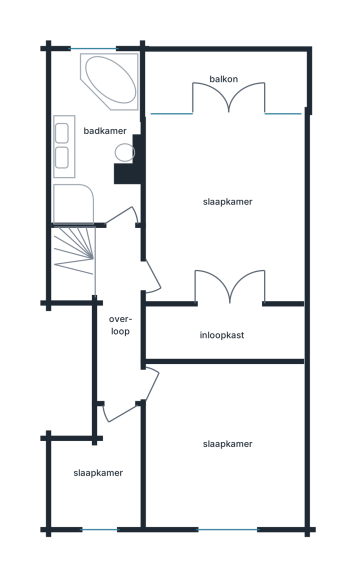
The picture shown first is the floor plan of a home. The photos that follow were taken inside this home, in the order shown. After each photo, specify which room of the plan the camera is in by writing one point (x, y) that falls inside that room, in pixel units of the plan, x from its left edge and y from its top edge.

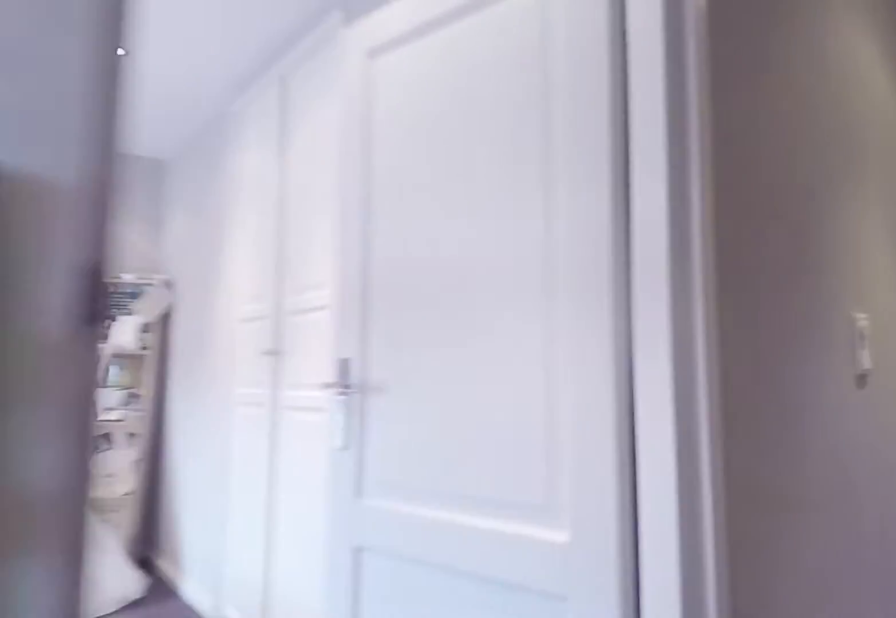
(119, 312)
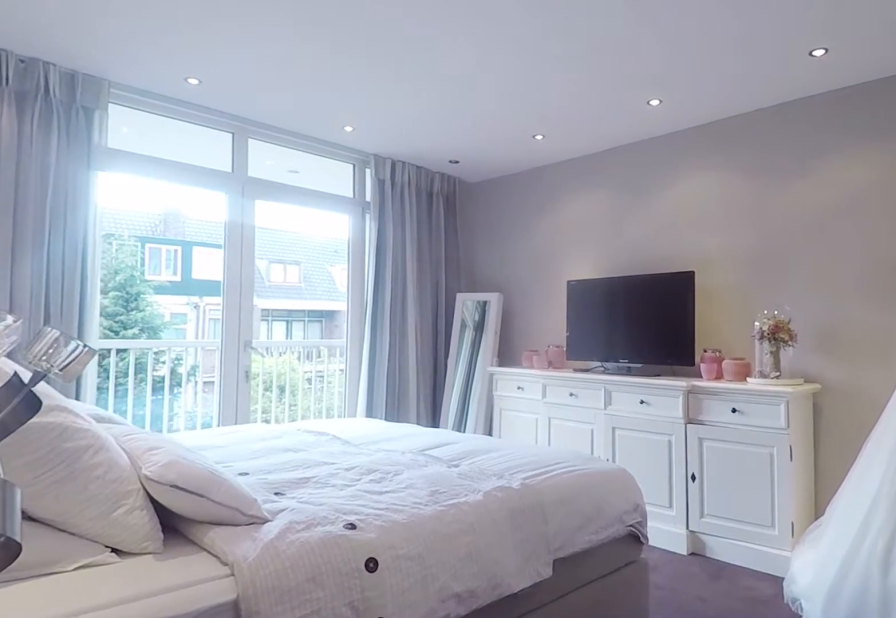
(224, 245)
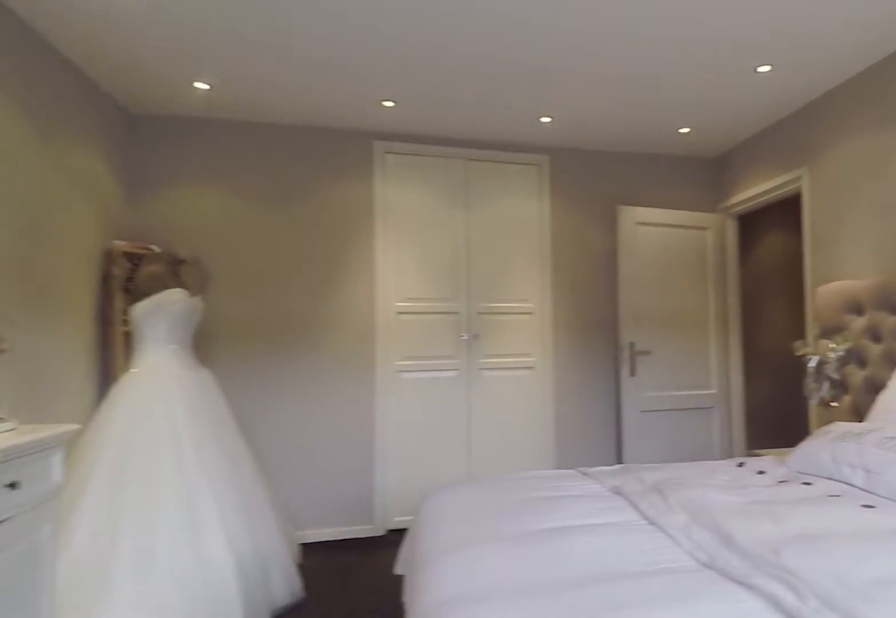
(224, 245)
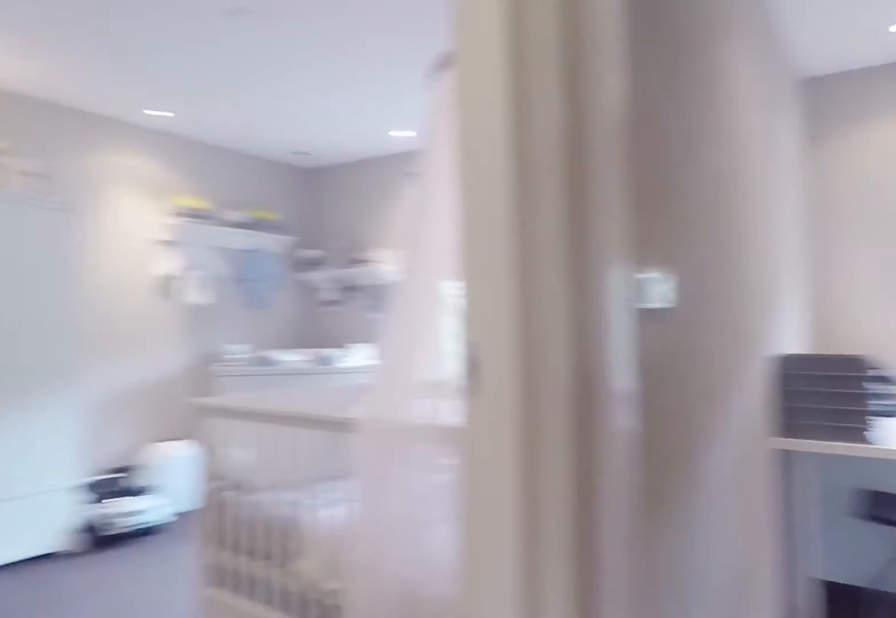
(119, 312)
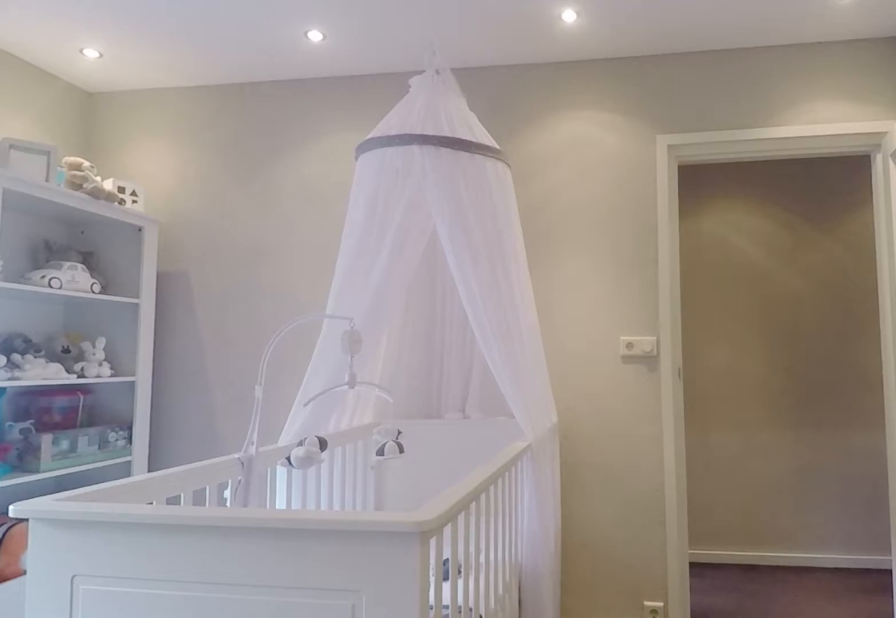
(179, 469)
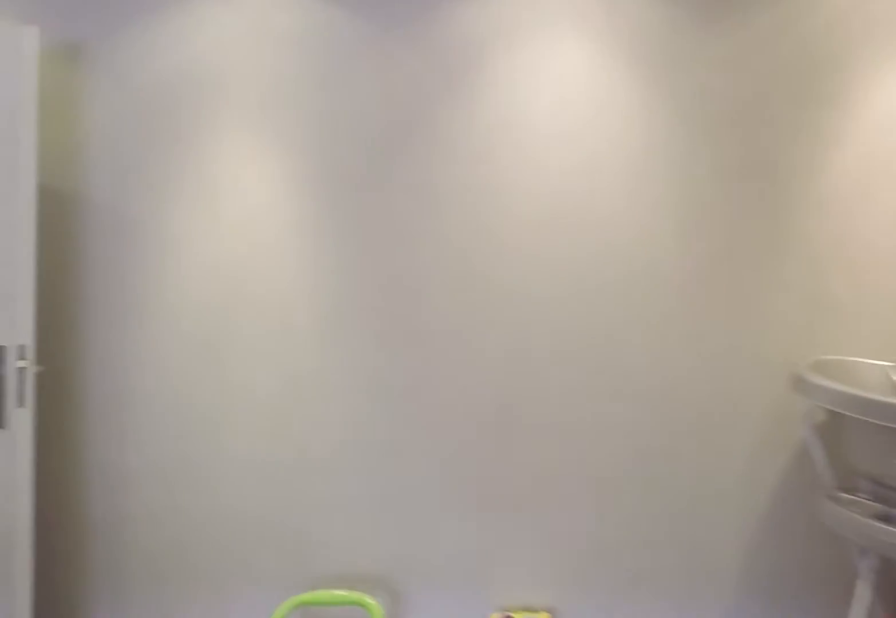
(179, 469)
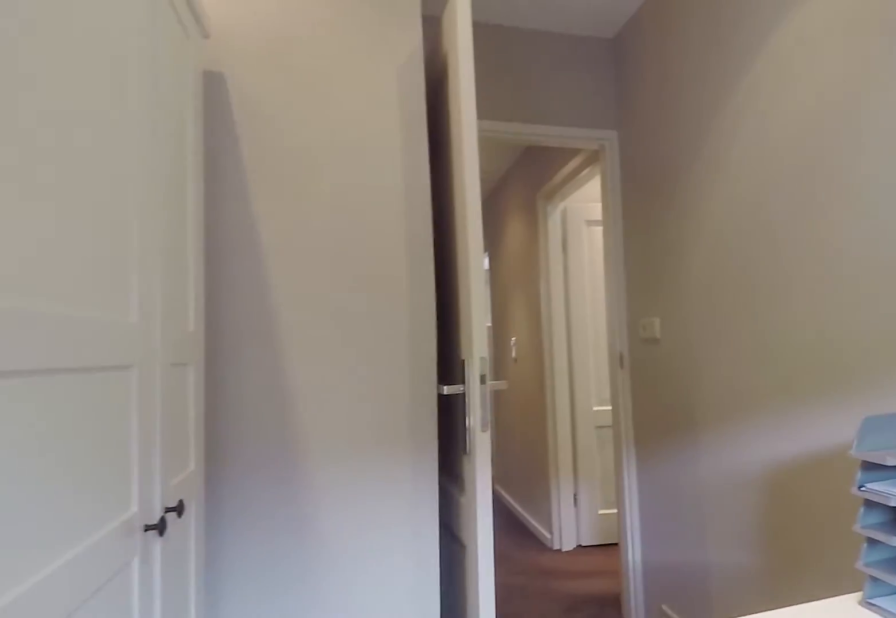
(101, 474)
